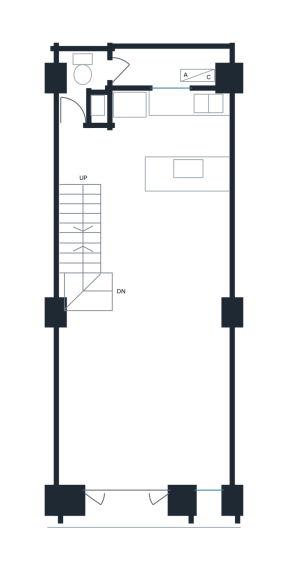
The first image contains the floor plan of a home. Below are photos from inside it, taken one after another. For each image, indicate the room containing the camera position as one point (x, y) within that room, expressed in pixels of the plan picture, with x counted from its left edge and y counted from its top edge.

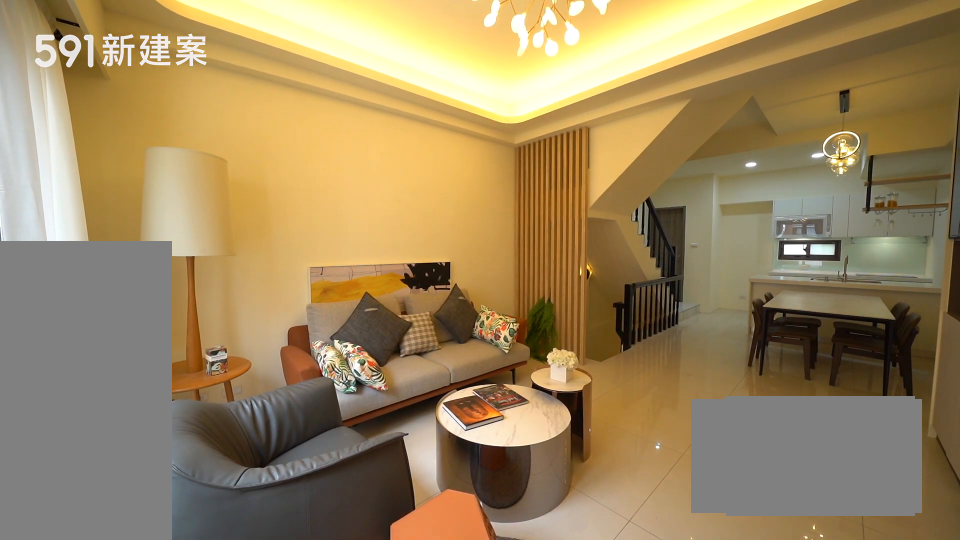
(145, 401)
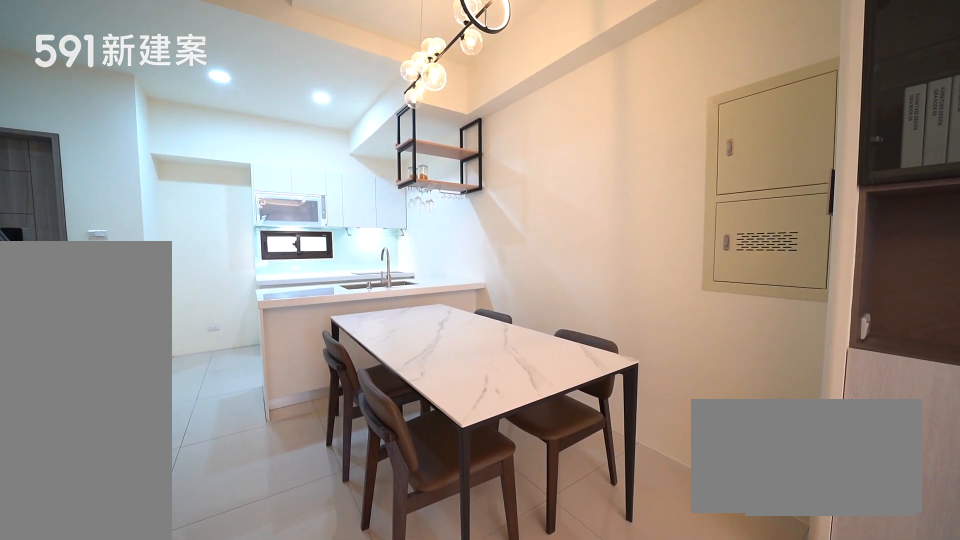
(181, 255)
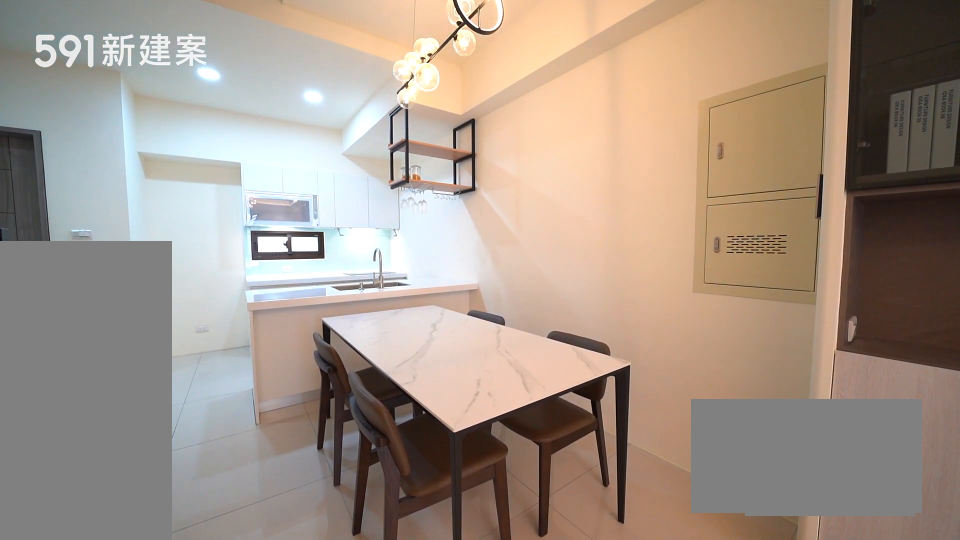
(181, 255)
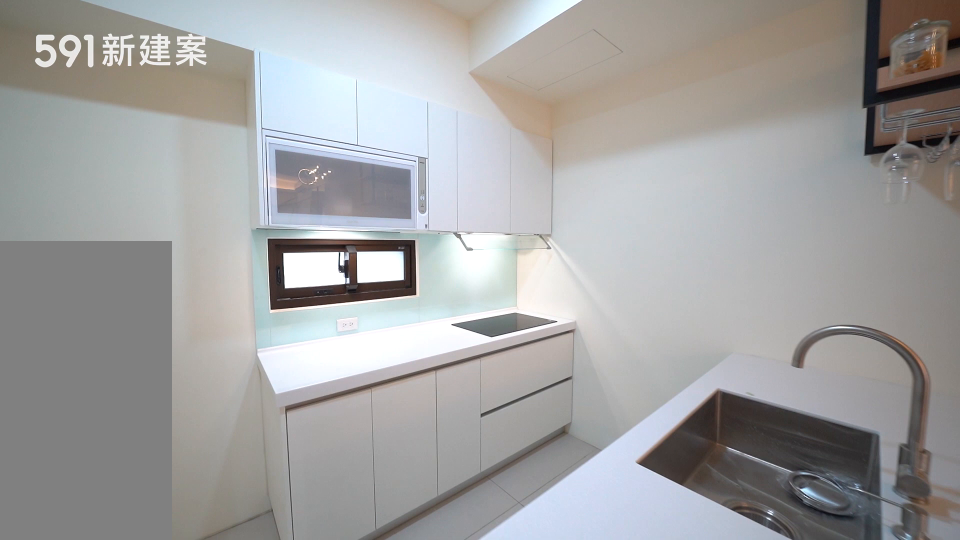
(172, 146)
